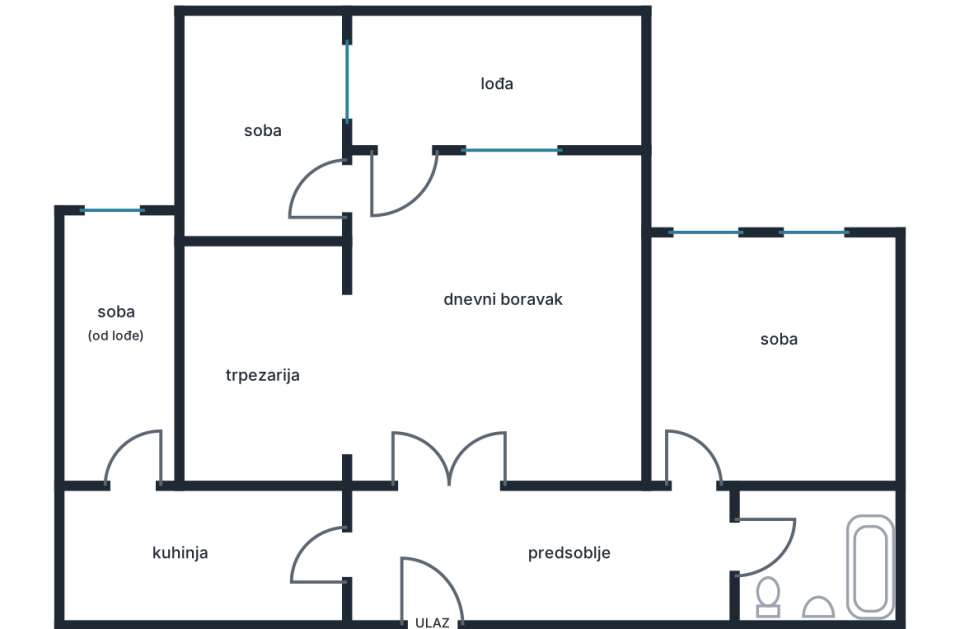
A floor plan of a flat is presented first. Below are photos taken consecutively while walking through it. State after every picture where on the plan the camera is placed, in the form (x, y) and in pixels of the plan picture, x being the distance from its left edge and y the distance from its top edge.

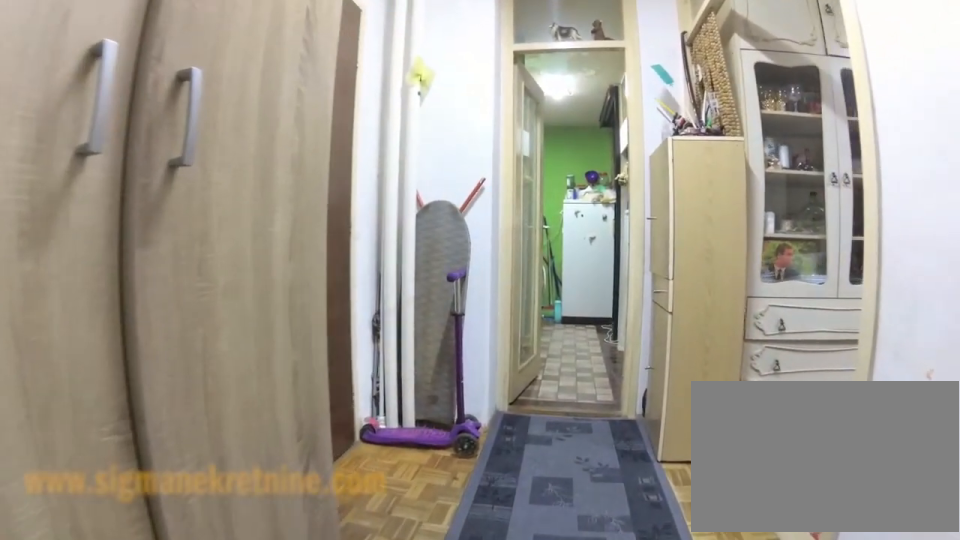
(599, 552)
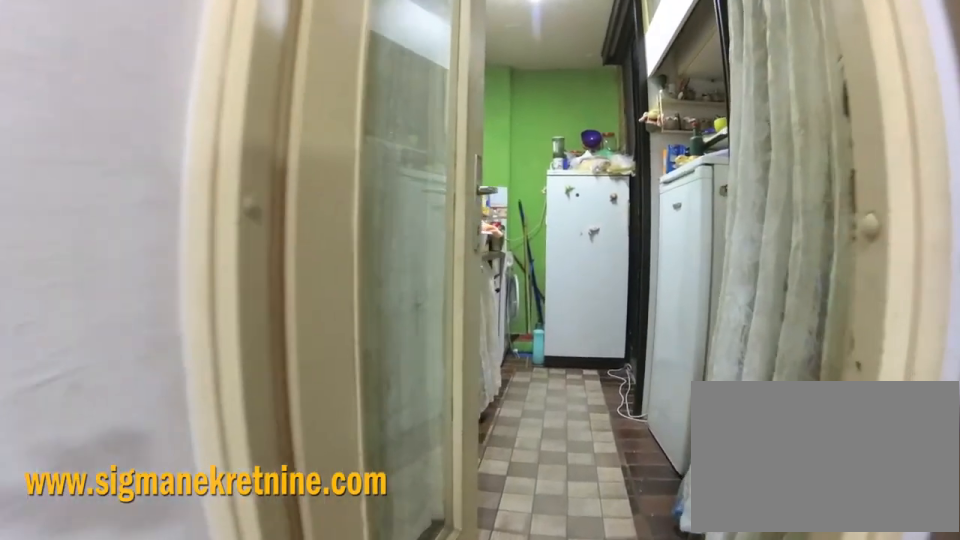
(431, 552)
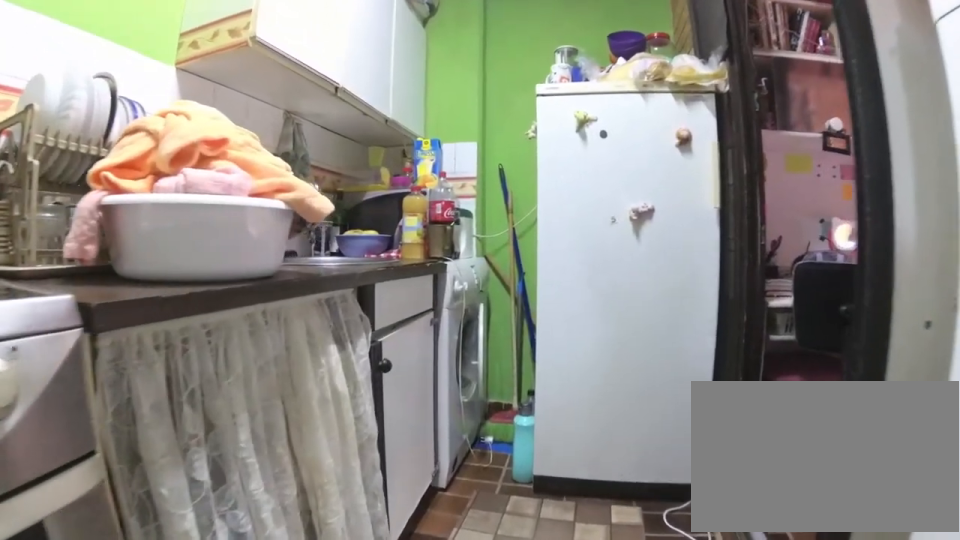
(248, 553)
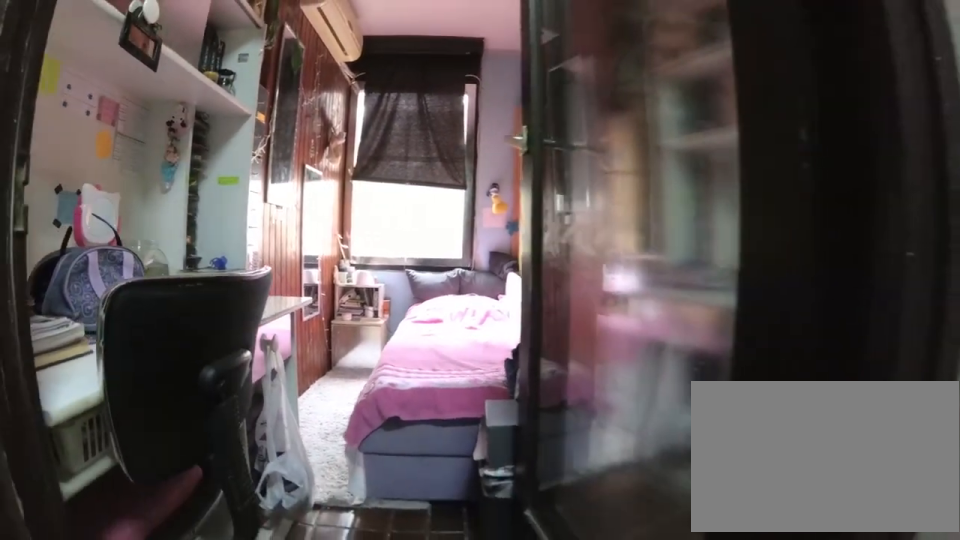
(121, 544)
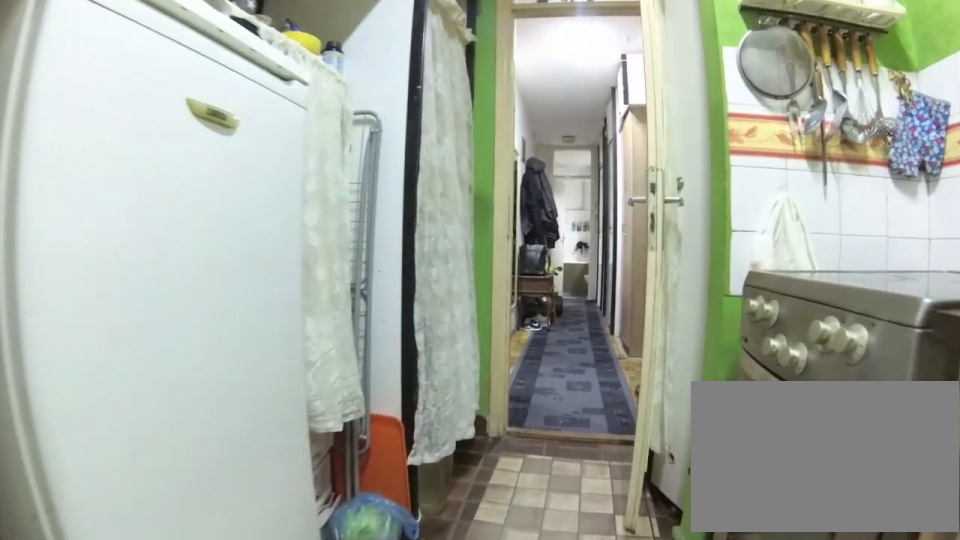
(132, 544)
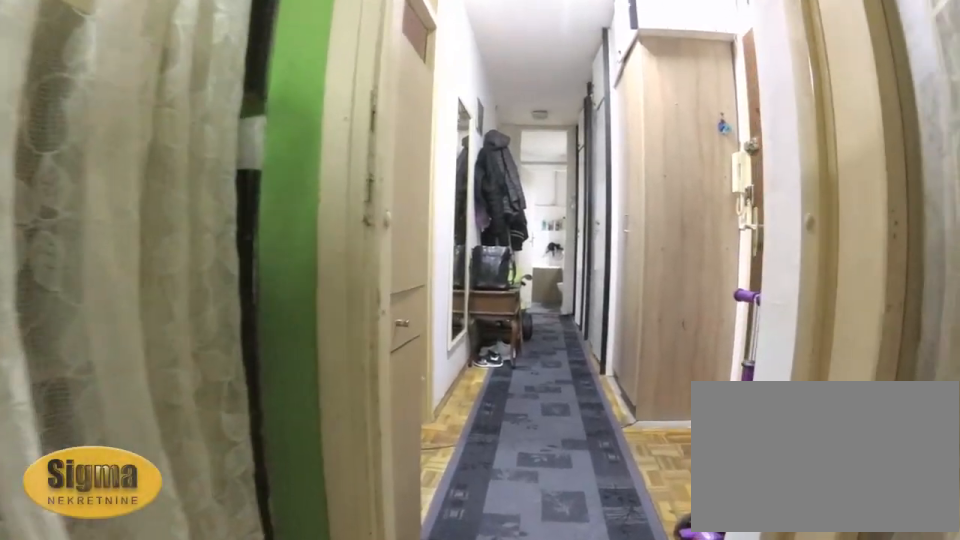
(231, 544)
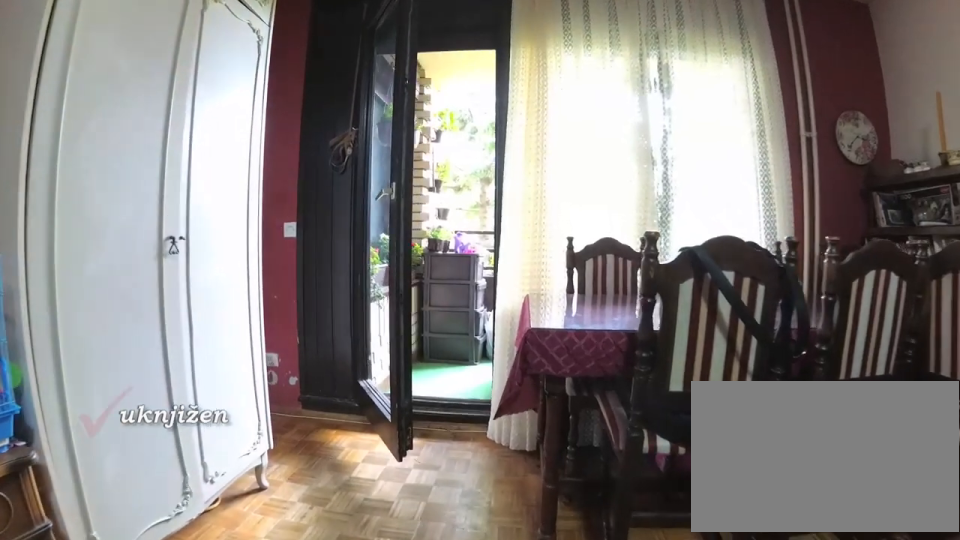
(423, 350)
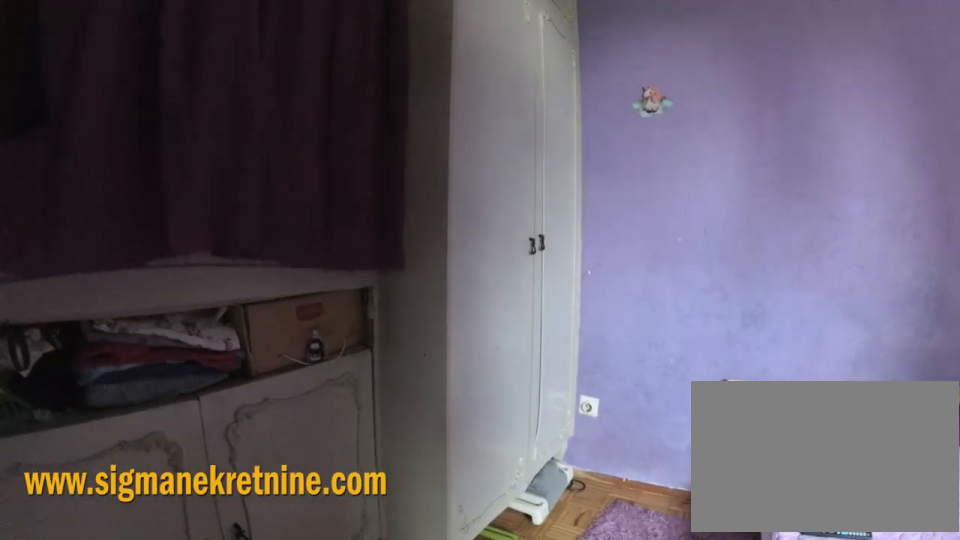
(353, 218)
